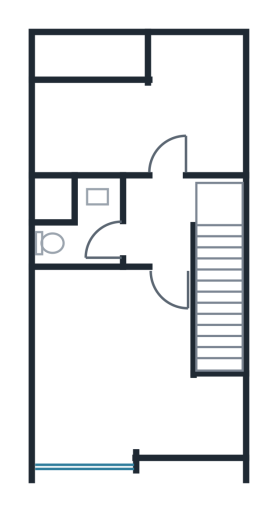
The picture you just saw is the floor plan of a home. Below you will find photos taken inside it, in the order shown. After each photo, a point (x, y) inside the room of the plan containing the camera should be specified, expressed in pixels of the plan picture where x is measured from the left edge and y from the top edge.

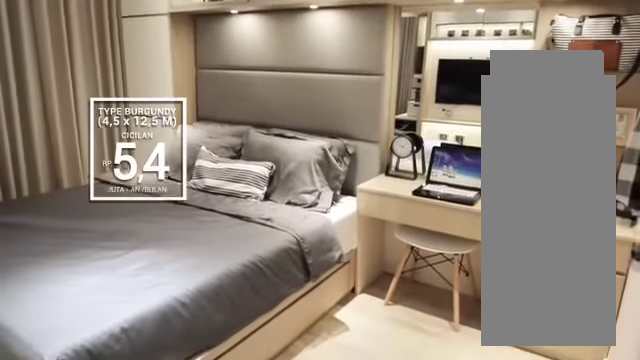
(140, 365)
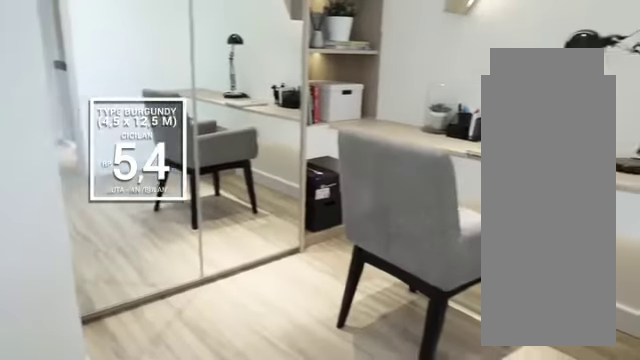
(138, 101)
